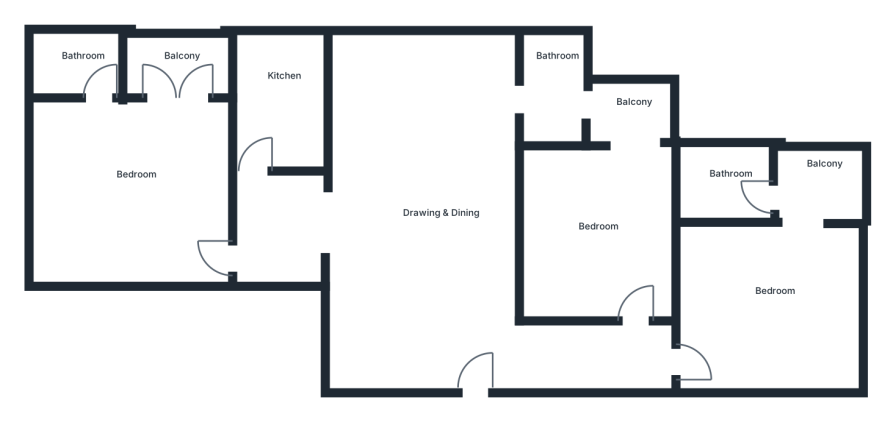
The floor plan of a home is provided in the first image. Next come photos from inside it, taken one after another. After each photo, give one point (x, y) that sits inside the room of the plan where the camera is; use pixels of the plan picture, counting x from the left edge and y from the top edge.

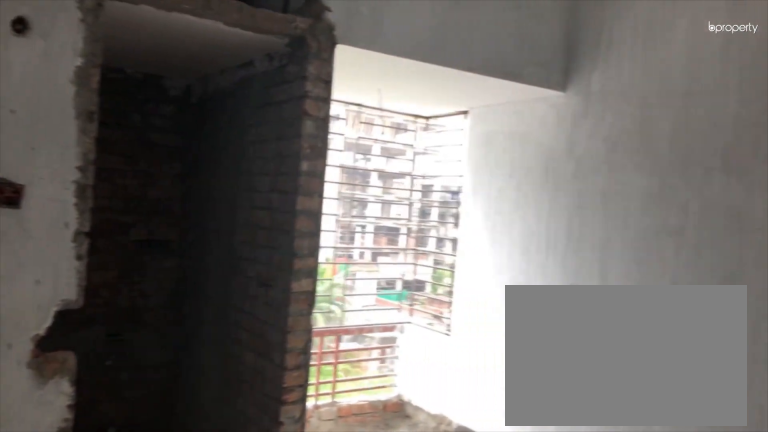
(125, 173)
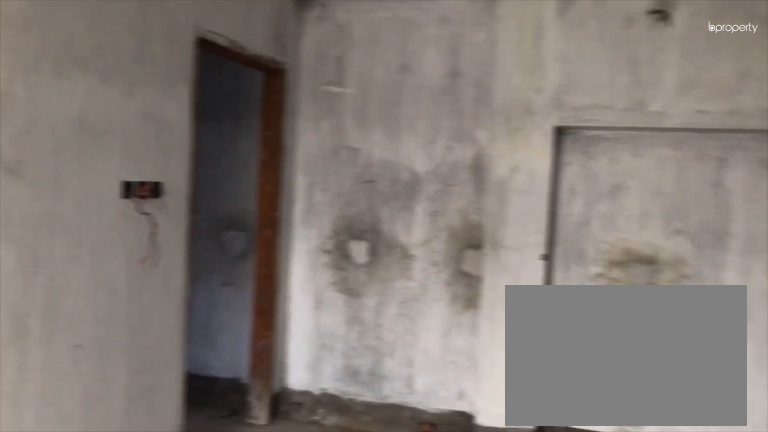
(125, 173)
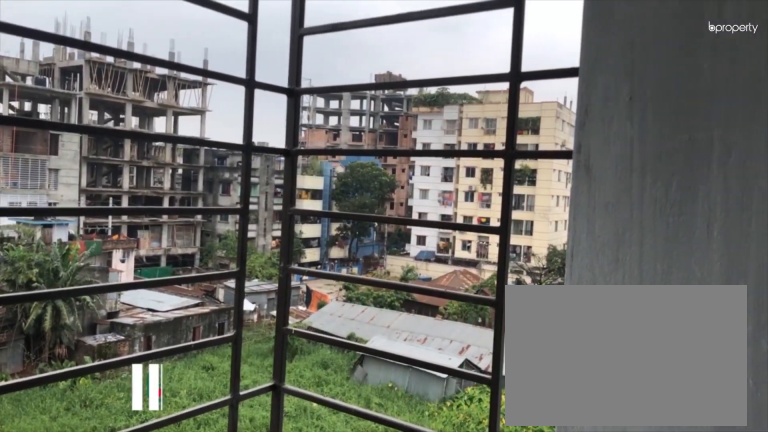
(182, 64)
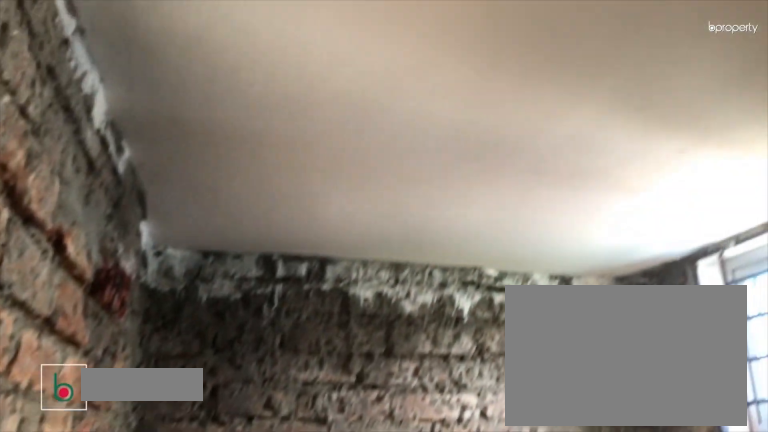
(87, 63)
